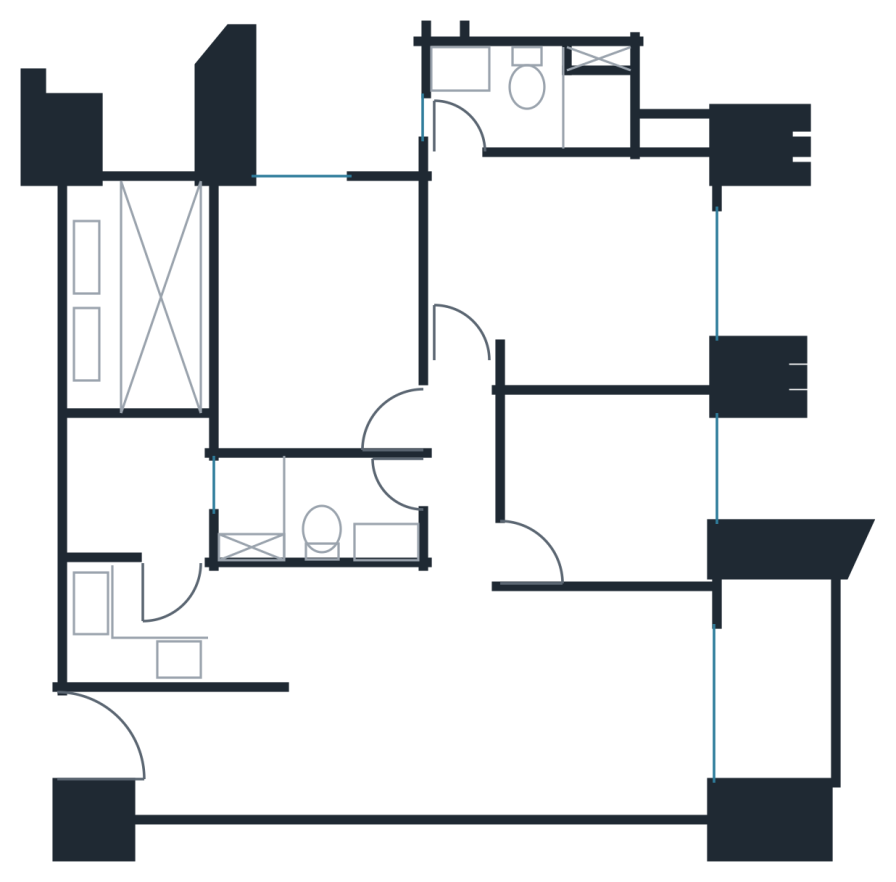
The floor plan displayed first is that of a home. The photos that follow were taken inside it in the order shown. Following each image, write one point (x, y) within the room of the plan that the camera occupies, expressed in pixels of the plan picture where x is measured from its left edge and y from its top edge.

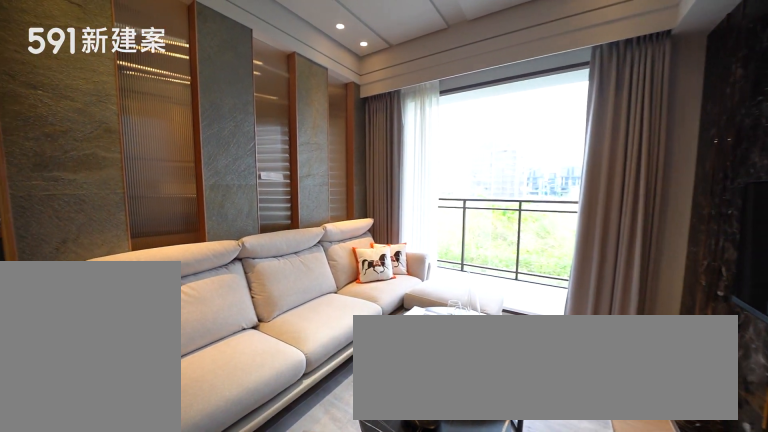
(613, 701)
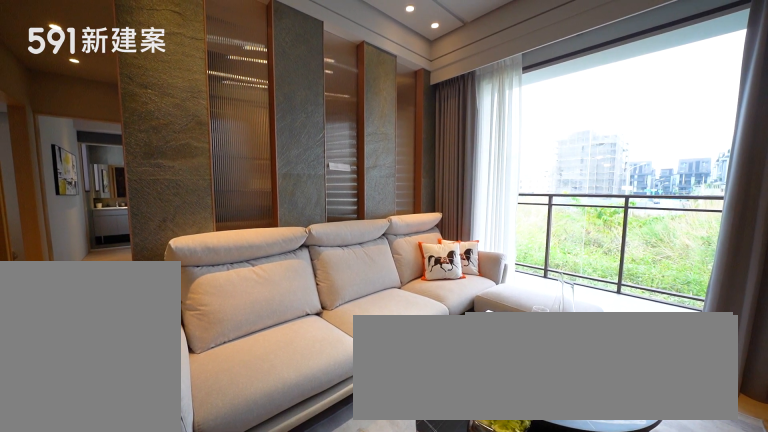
(613, 701)
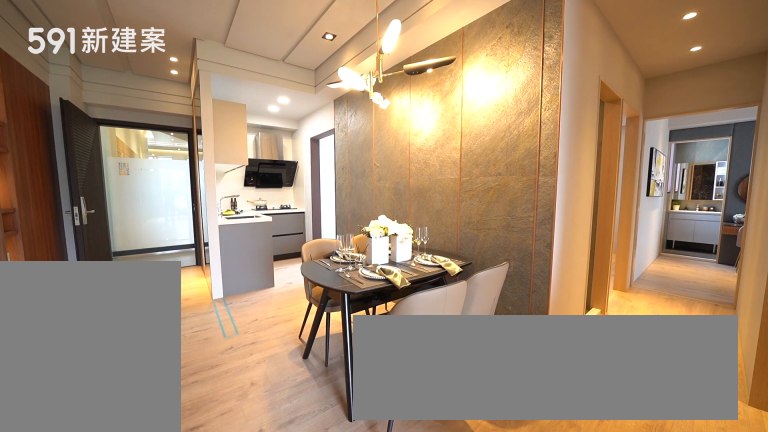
(351, 663)
